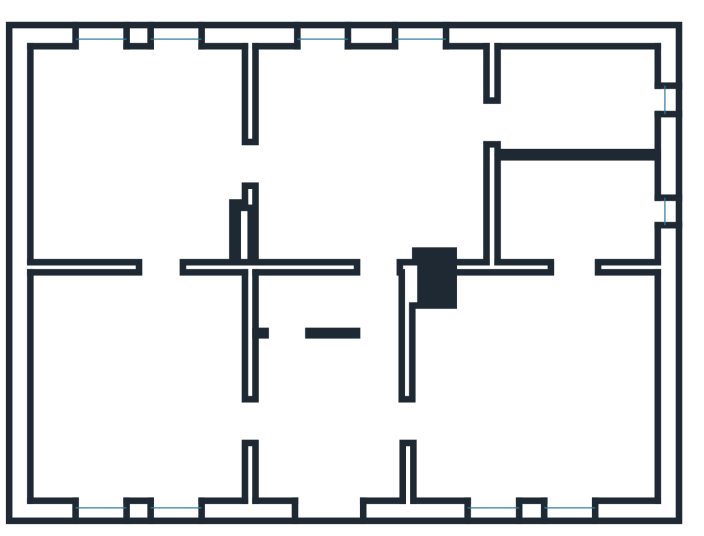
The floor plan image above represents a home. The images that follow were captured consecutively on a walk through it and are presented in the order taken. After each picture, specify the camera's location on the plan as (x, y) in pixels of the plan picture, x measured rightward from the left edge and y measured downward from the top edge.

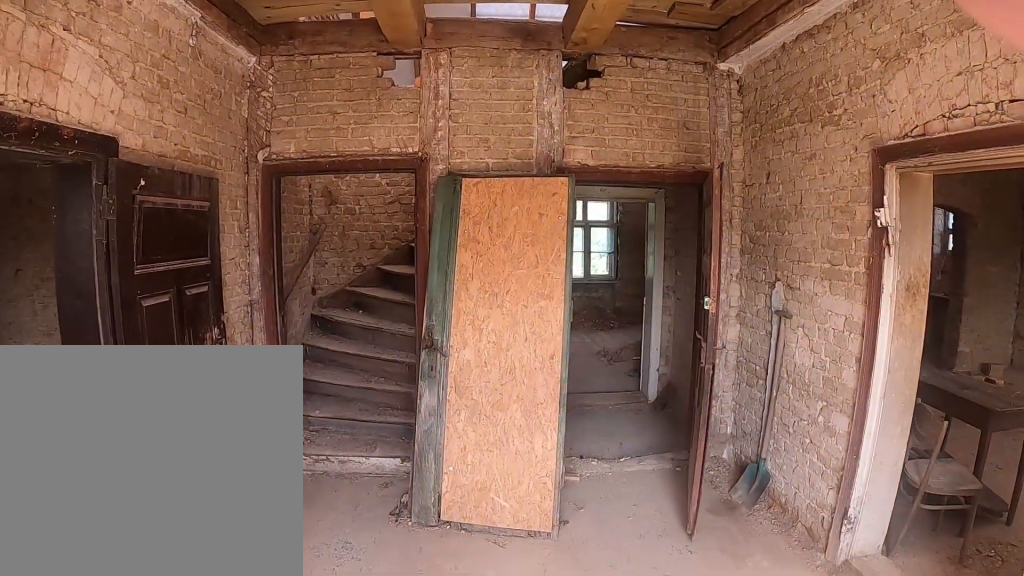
(342, 433)
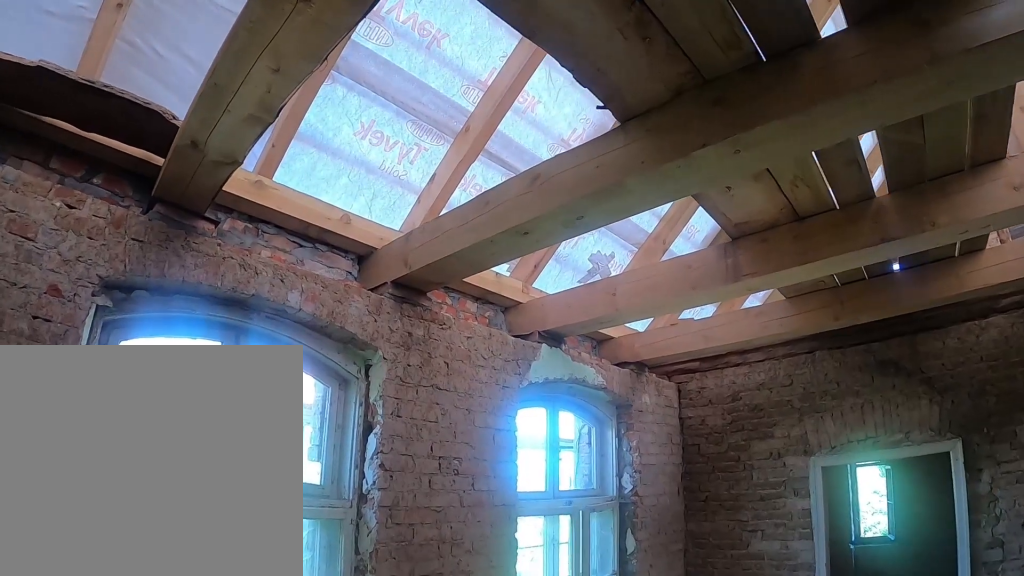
(321, 149)
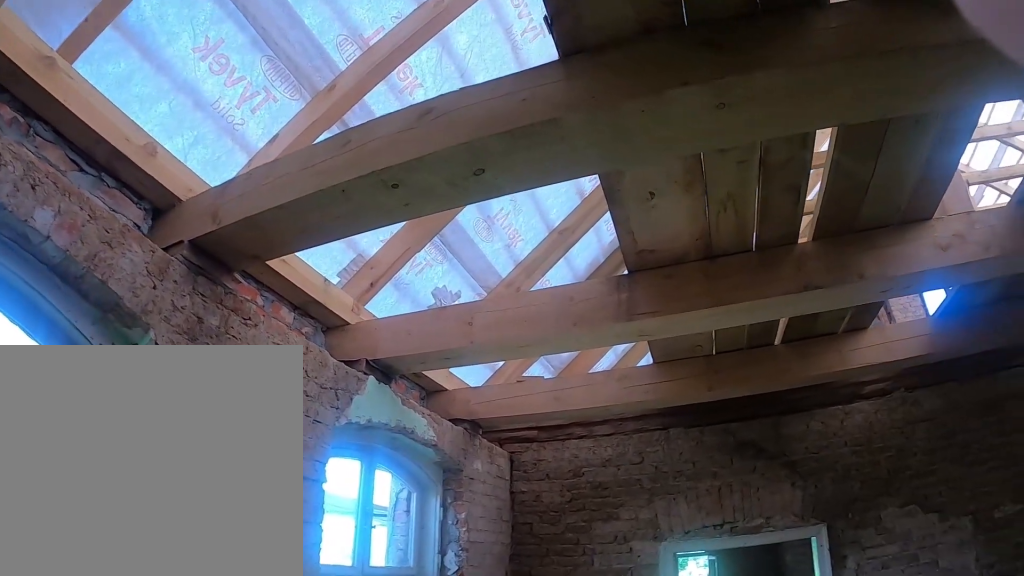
(346, 144)
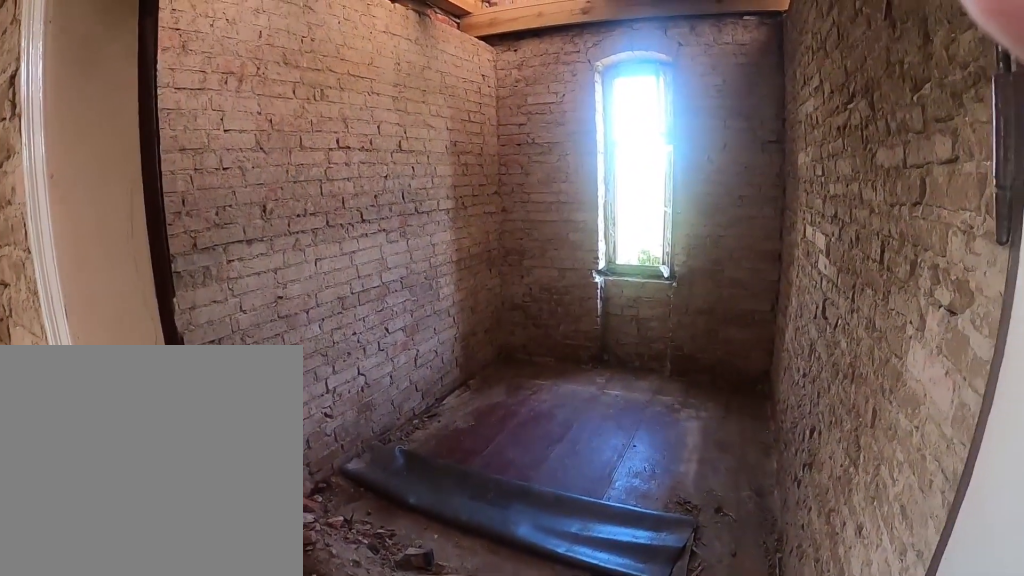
(474, 138)
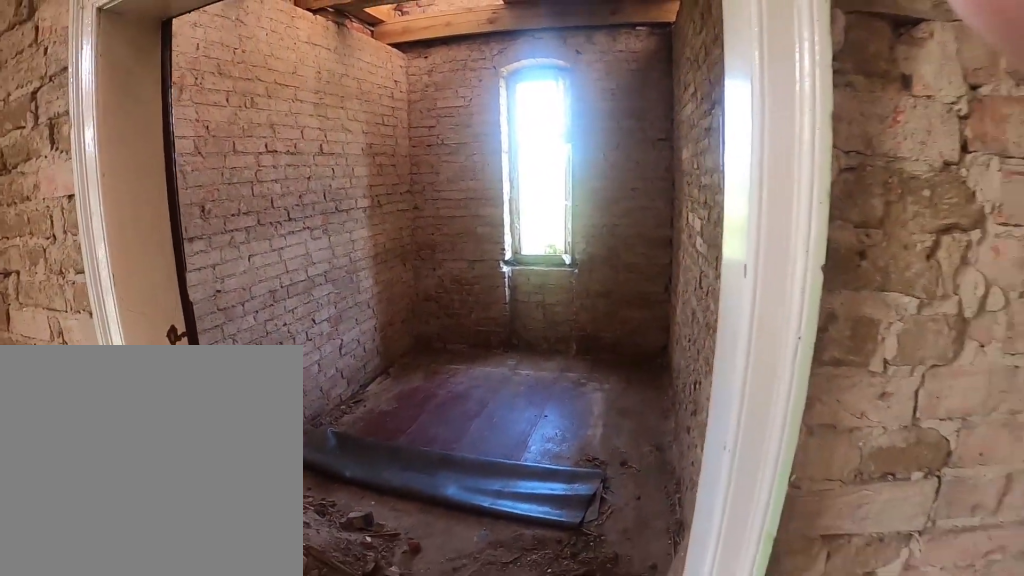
(456, 169)
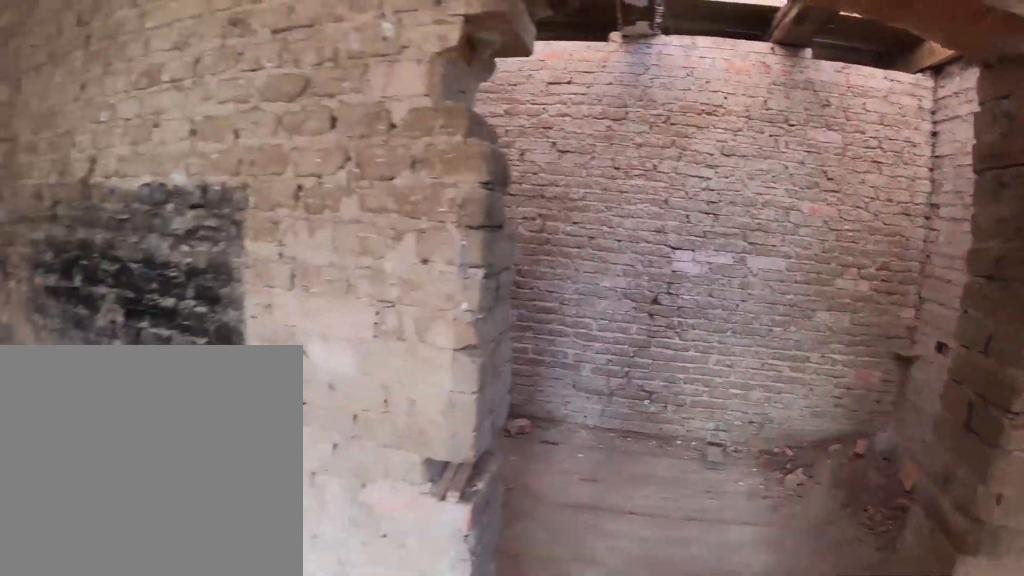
(519, 361)
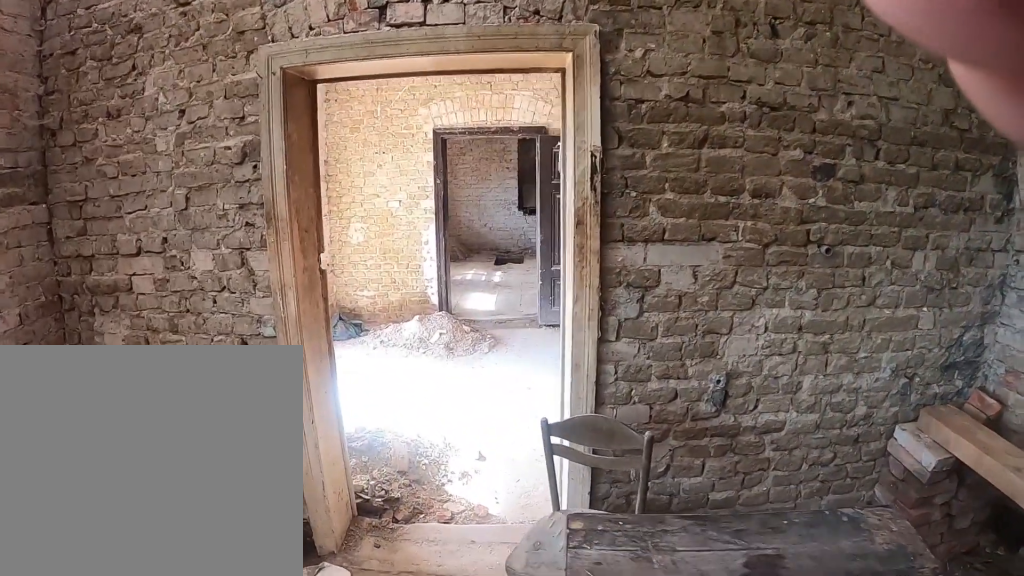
(466, 399)
